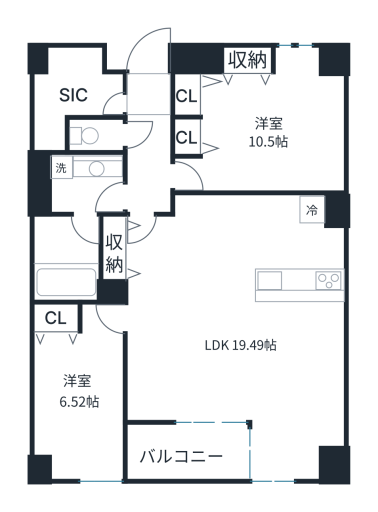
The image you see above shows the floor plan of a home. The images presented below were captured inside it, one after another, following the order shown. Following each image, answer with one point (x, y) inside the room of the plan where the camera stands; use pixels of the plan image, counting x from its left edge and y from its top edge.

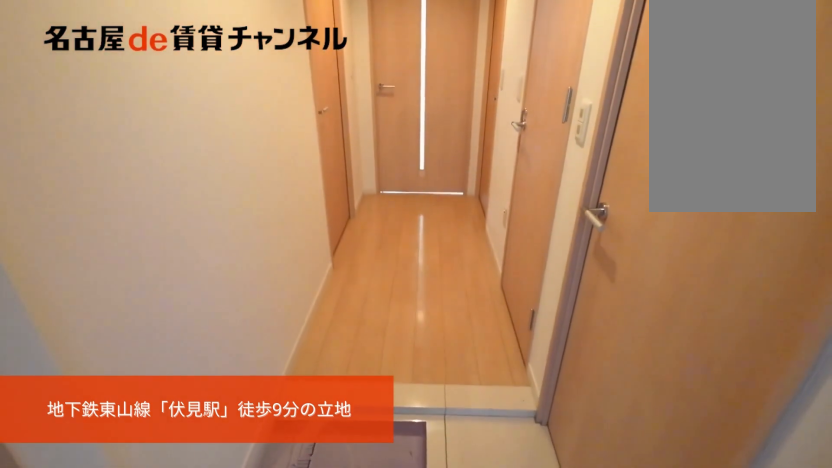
(147, 93)
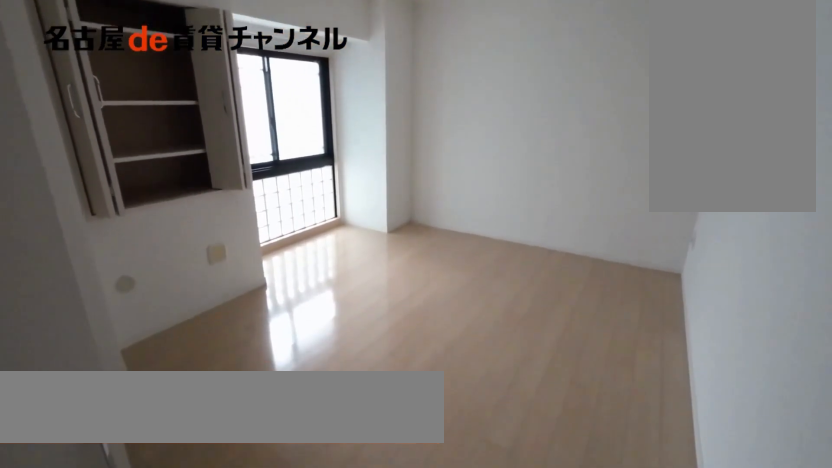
(257, 119)
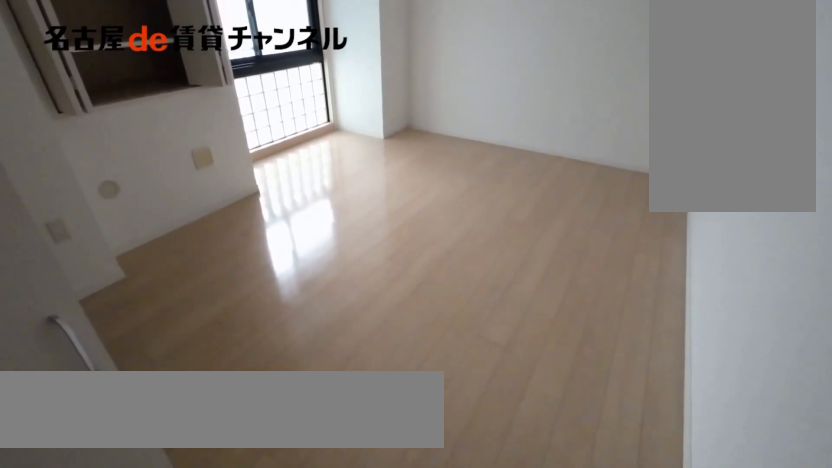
(257, 119)
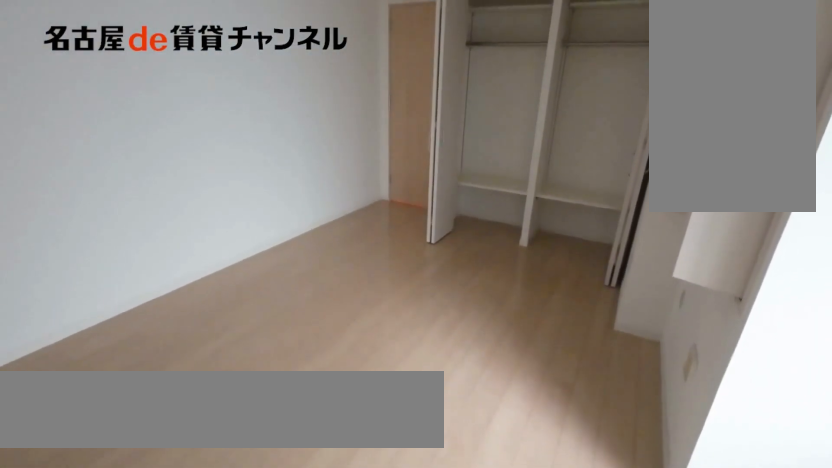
(257, 119)
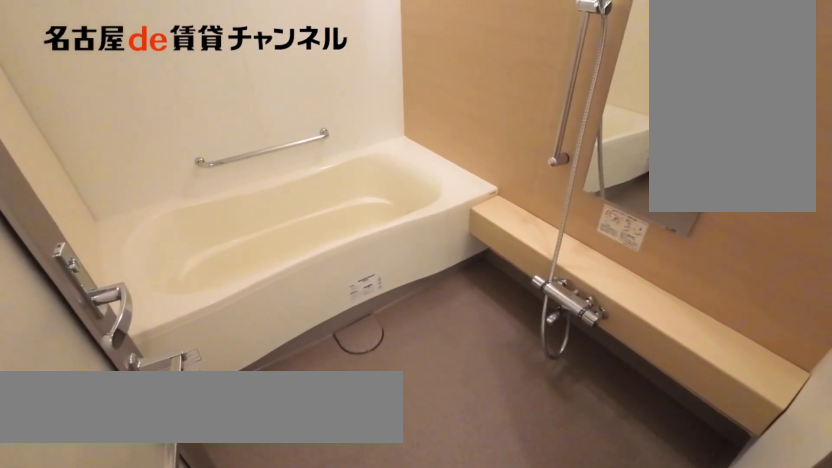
(70, 257)
